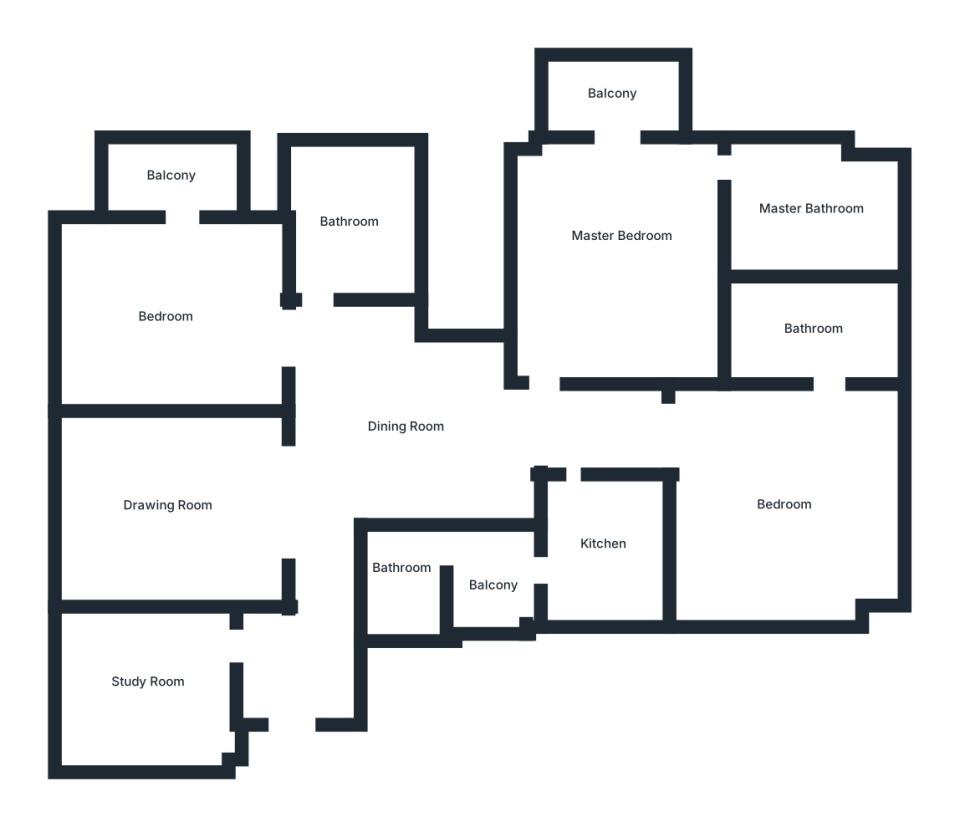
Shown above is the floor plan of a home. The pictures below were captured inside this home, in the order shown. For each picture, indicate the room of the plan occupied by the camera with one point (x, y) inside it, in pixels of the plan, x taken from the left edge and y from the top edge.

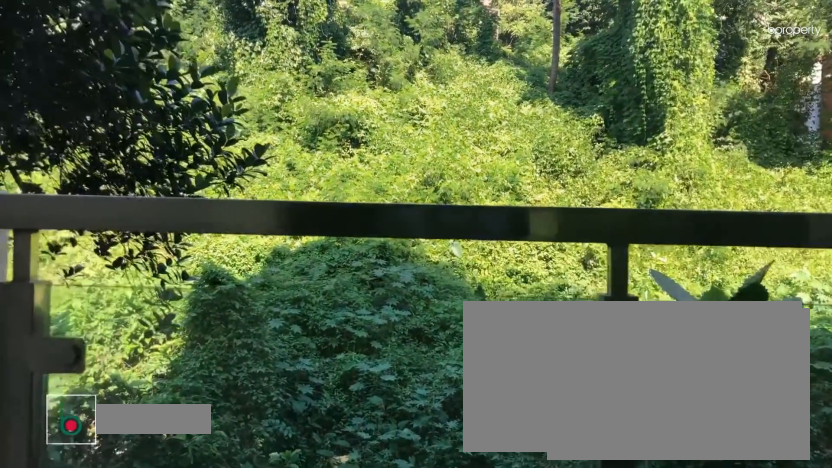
(170, 176)
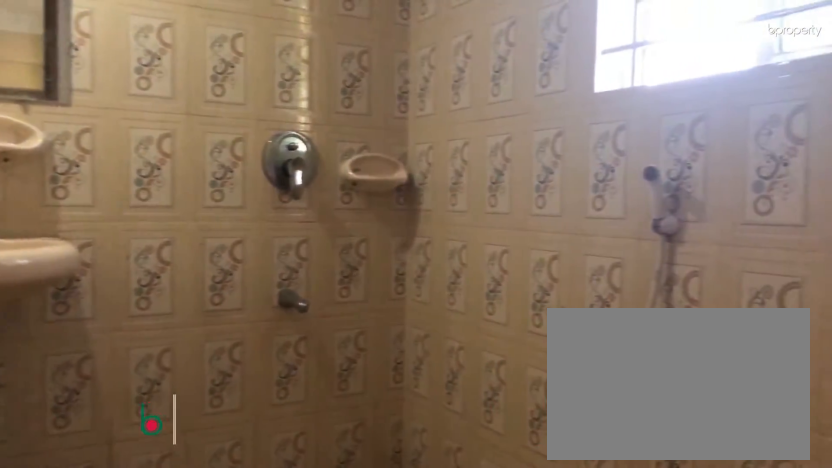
(350, 220)
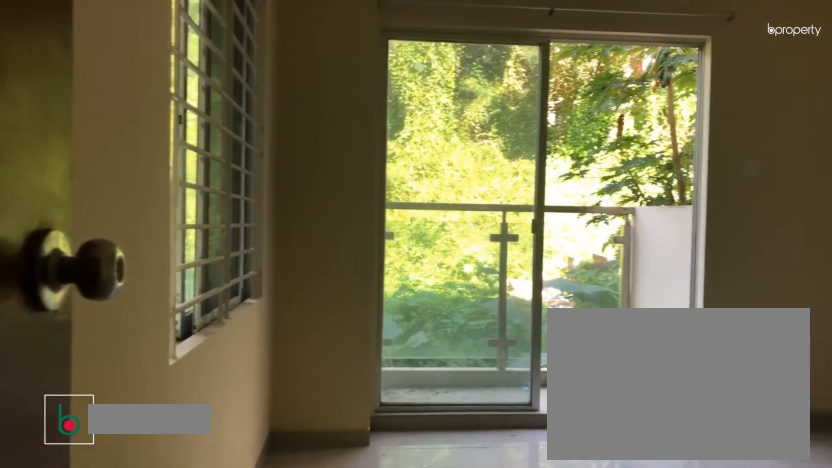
(625, 237)
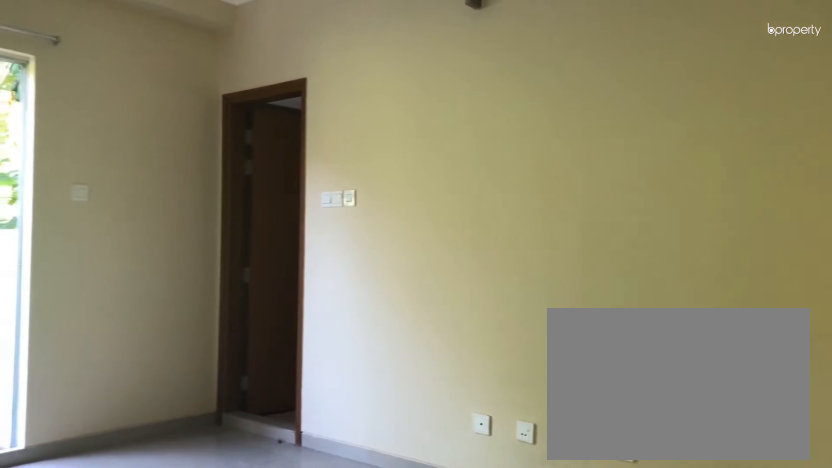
(625, 237)
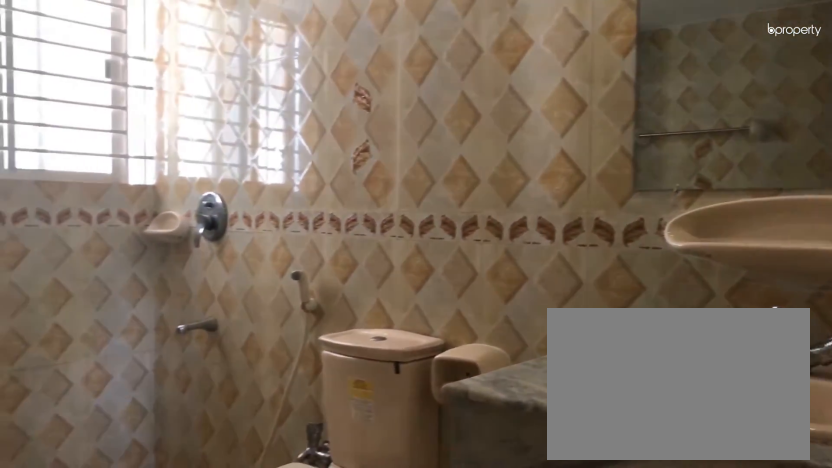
(810, 209)
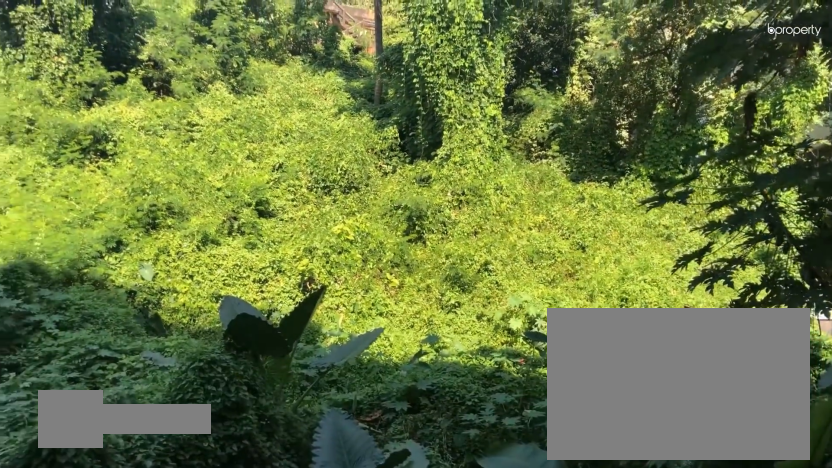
(614, 93)
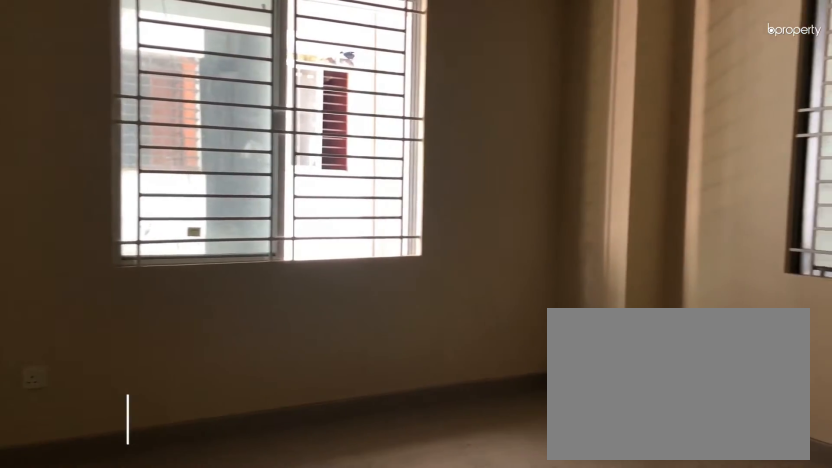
(783, 503)
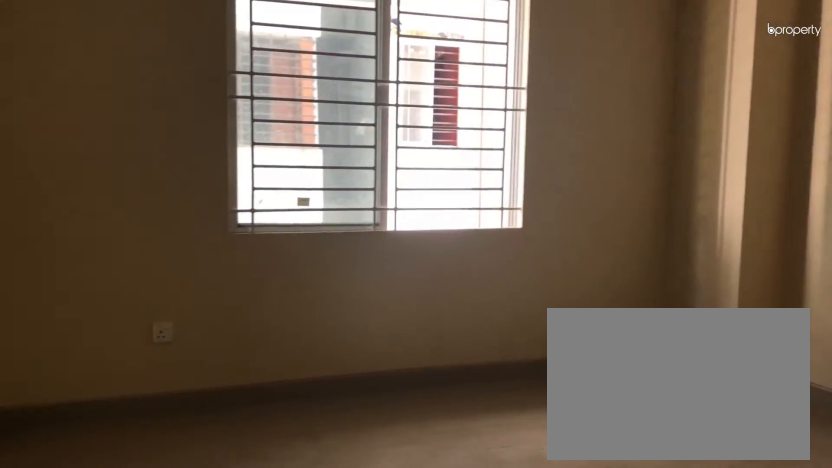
(783, 503)
